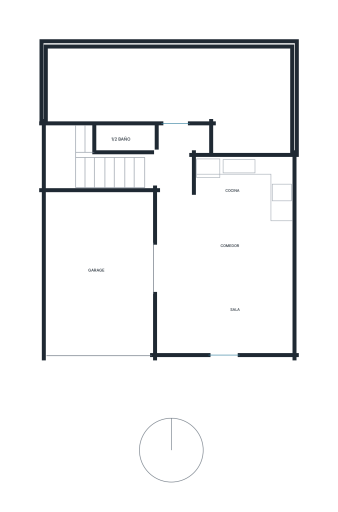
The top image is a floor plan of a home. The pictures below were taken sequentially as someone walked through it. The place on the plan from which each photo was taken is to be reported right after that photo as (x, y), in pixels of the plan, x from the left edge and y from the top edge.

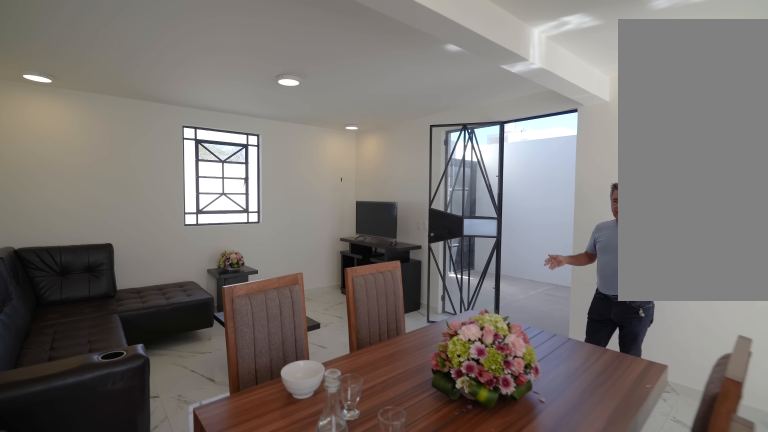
(270, 234)
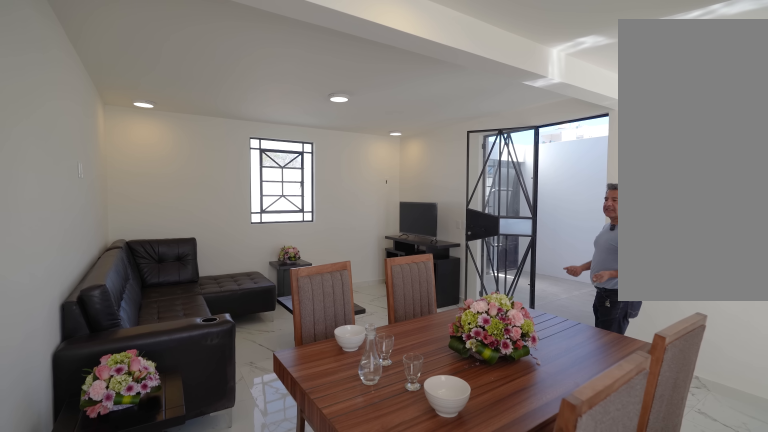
(264, 212)
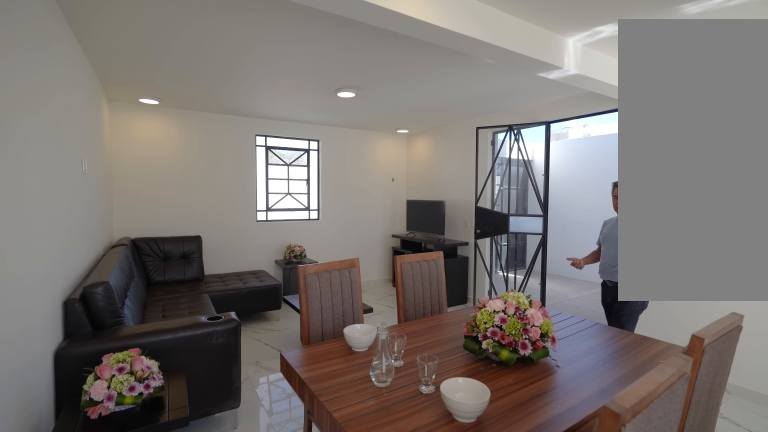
(264, 212)
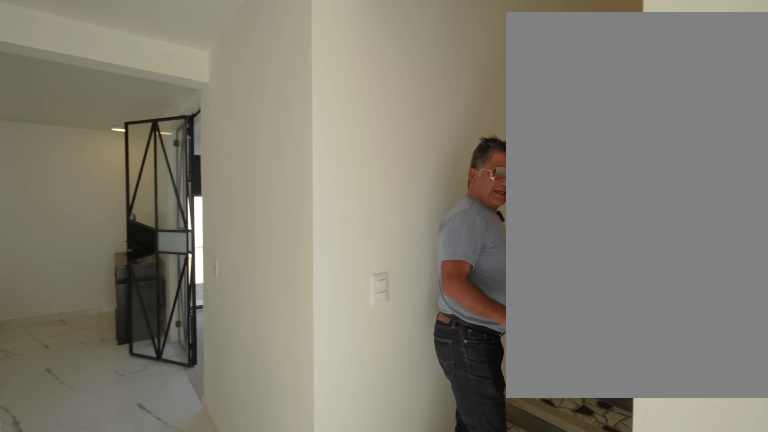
(170, 121)
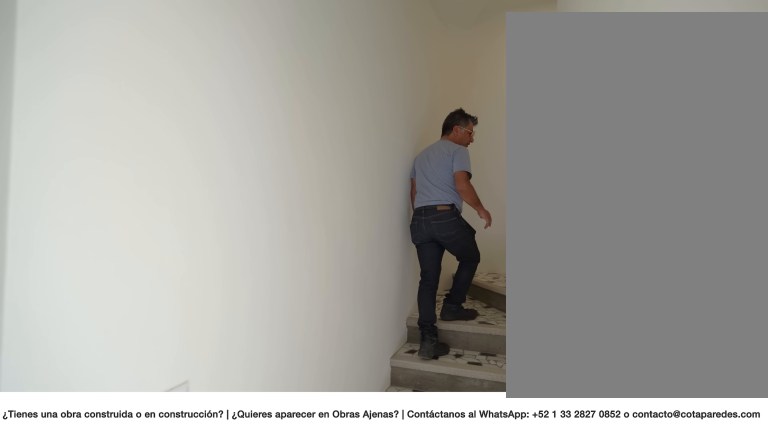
(142, 171)
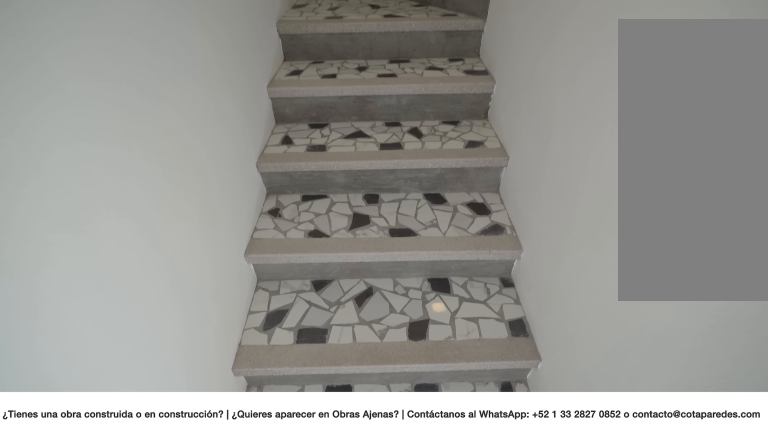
(151, 168)
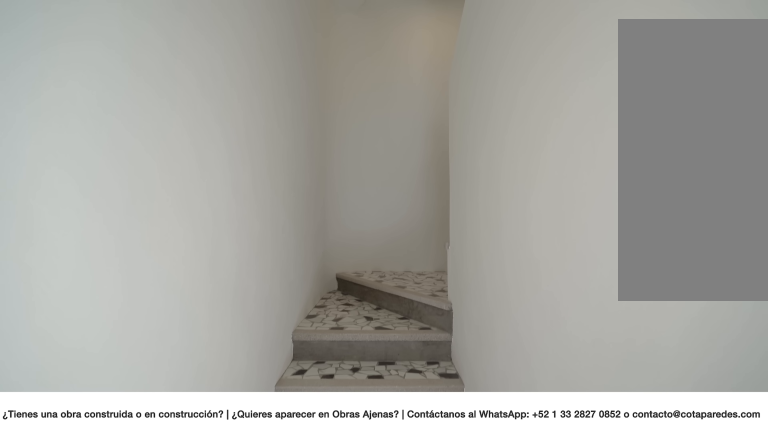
(151, 168)
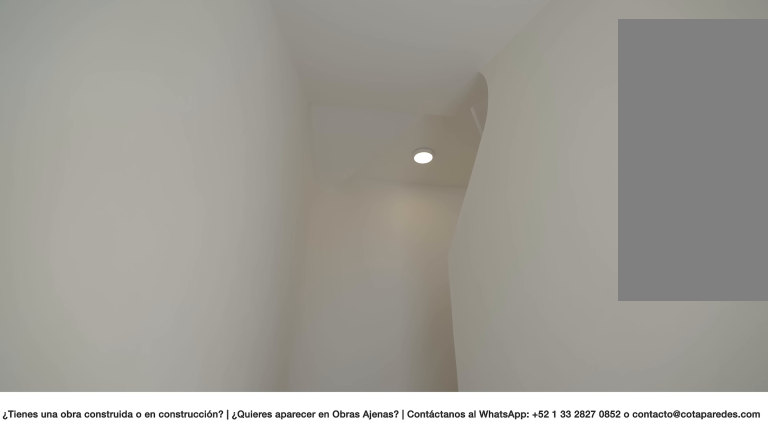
(151, 167)
